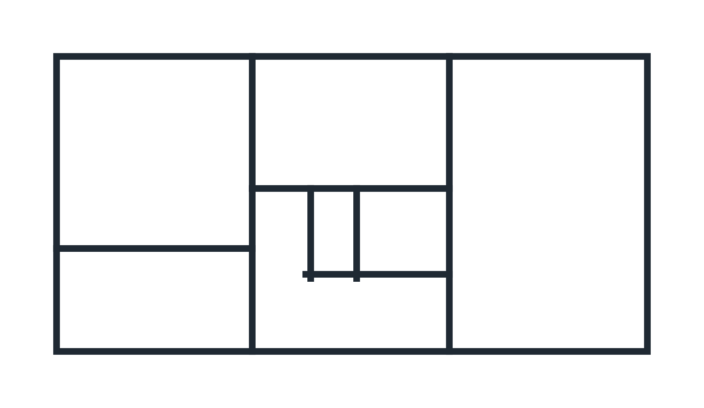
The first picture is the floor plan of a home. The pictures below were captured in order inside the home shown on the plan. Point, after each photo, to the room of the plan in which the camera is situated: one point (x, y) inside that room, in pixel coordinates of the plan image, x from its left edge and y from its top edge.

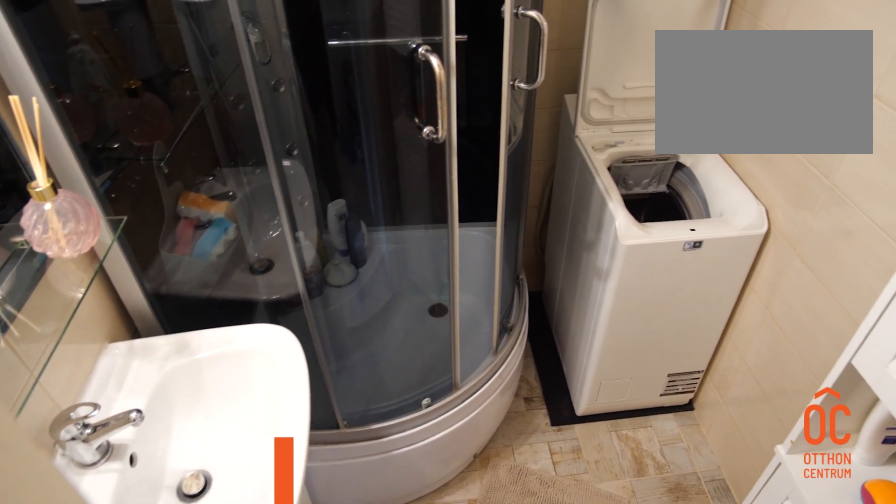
(403, 227)
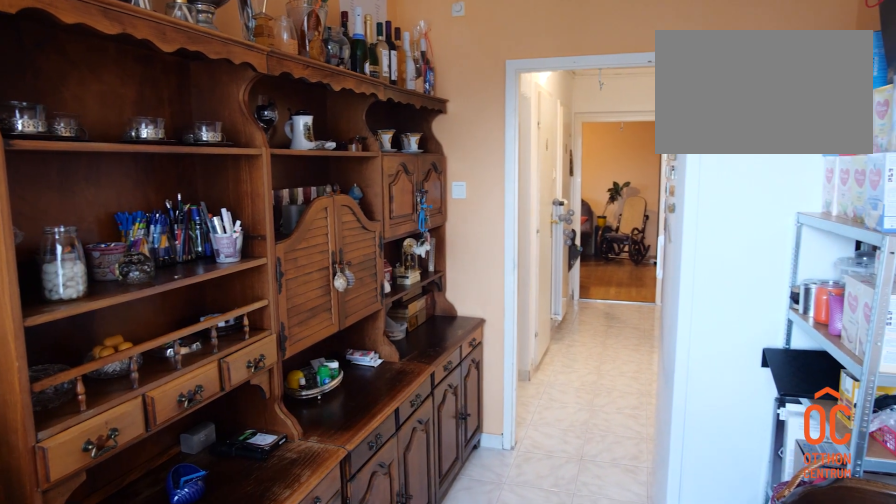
(150, 299)
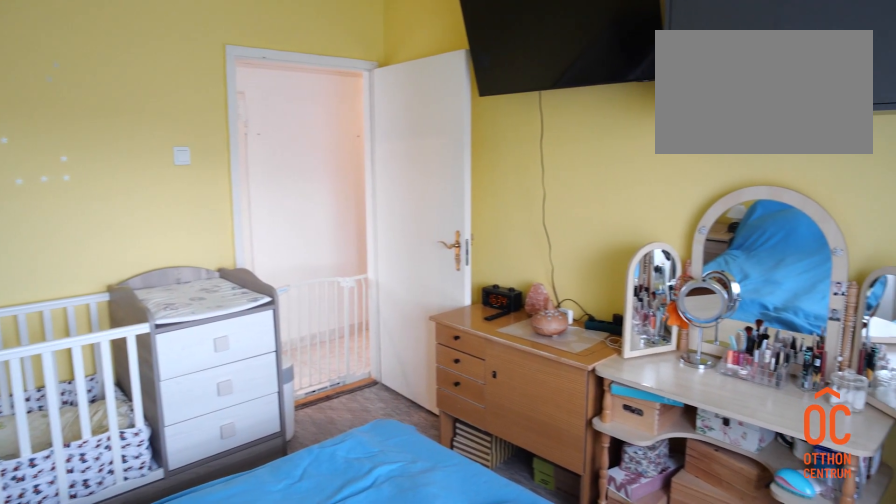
(154, 156)
